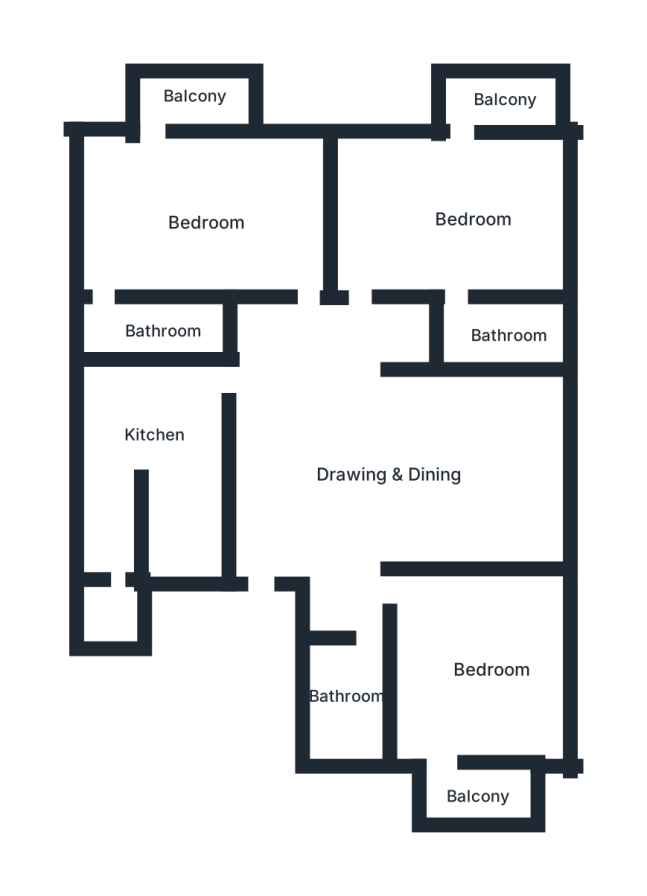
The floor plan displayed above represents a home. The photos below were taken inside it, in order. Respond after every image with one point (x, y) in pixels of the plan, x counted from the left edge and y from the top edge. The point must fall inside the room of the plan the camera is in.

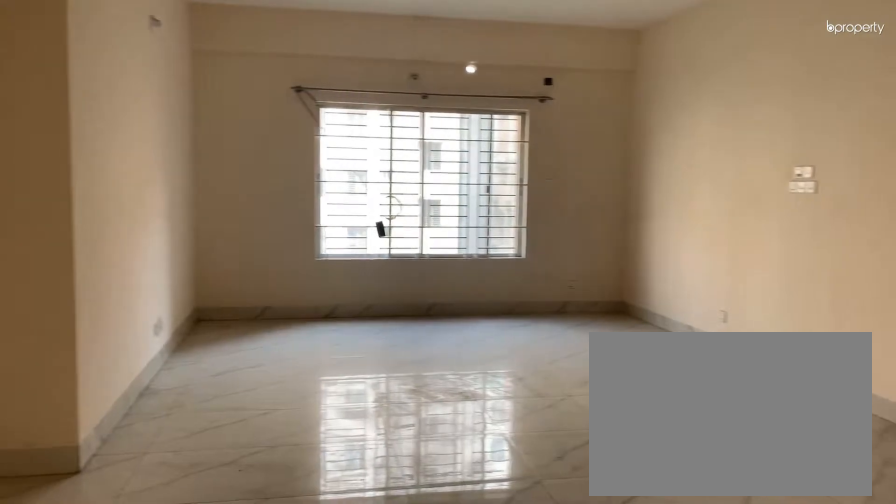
(388, 465)
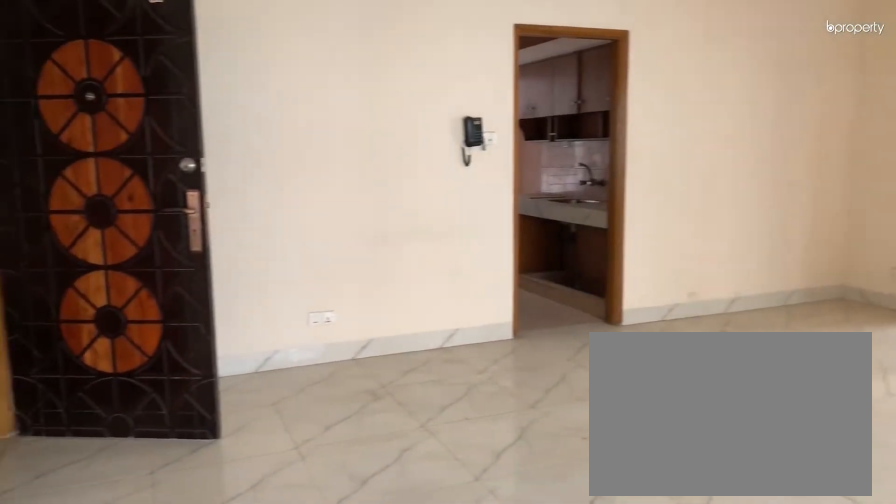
(392, 465)
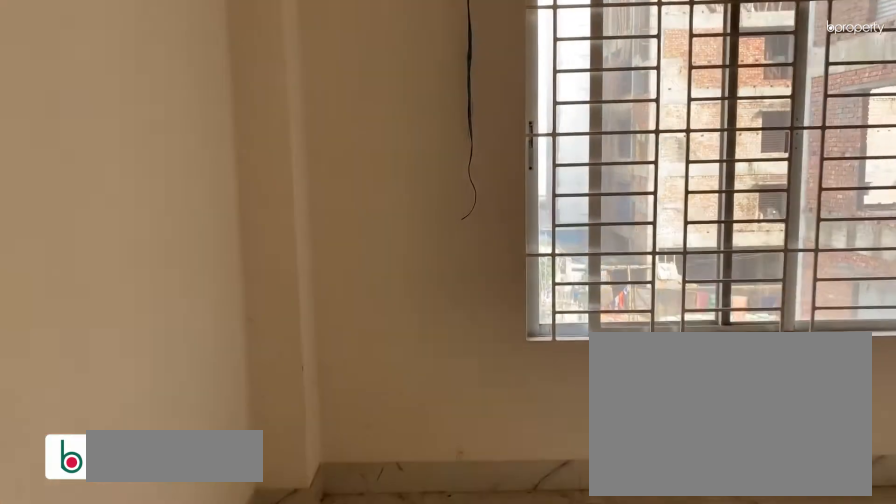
(478, 682)
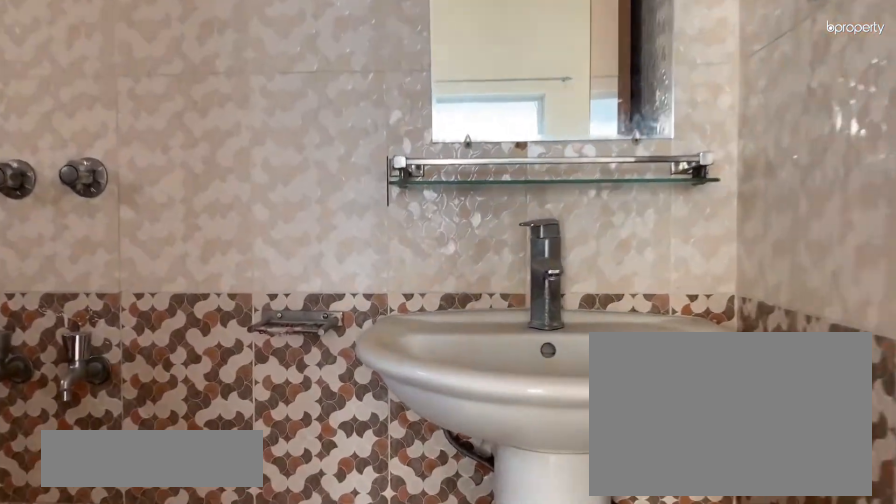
(506, 334)
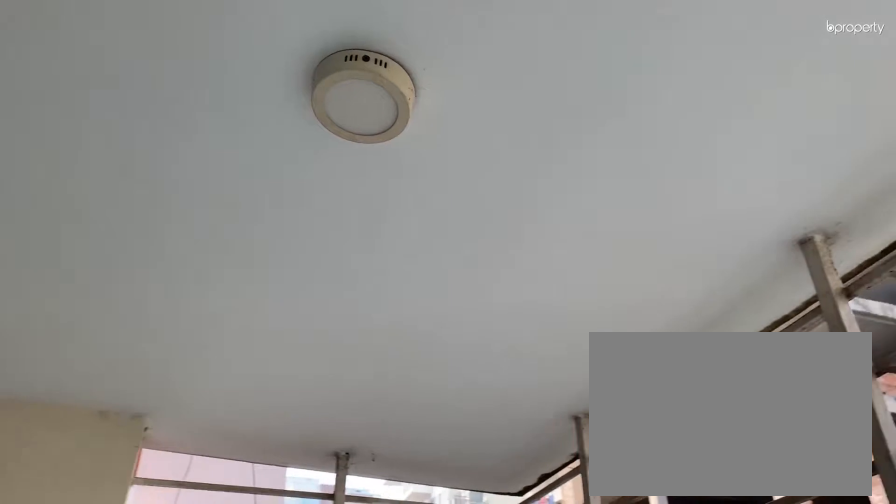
(497, 106)
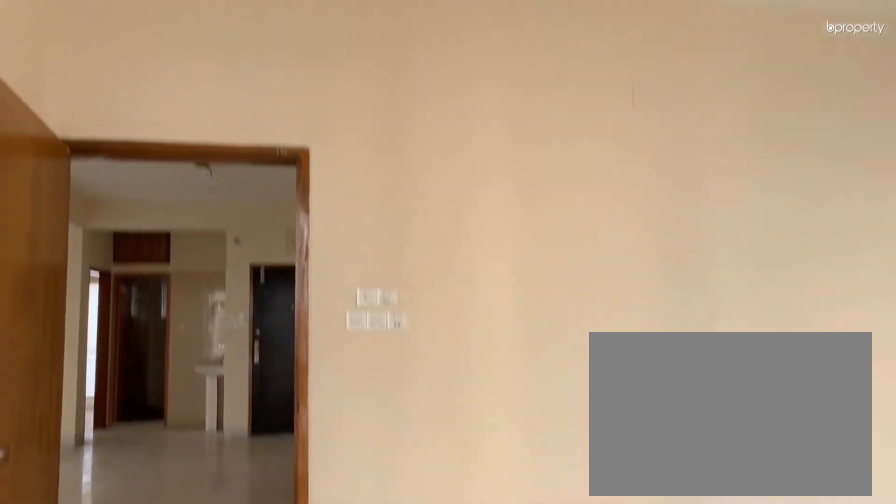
(205, 203)
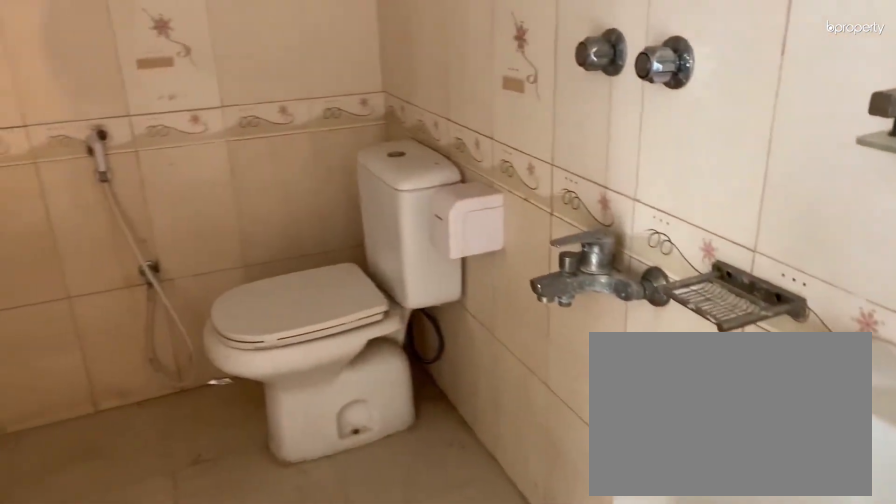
(178, 334)
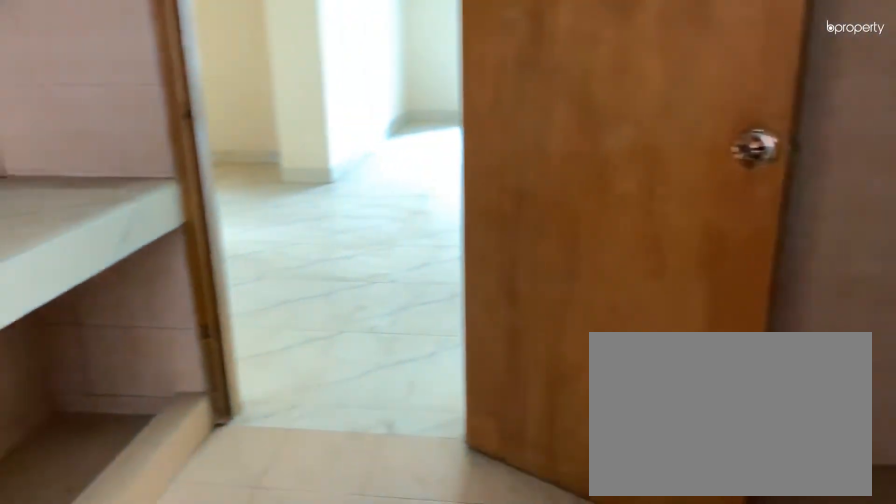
(140, 418)
